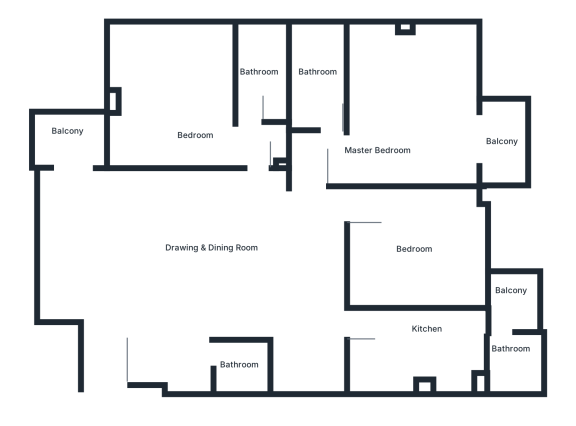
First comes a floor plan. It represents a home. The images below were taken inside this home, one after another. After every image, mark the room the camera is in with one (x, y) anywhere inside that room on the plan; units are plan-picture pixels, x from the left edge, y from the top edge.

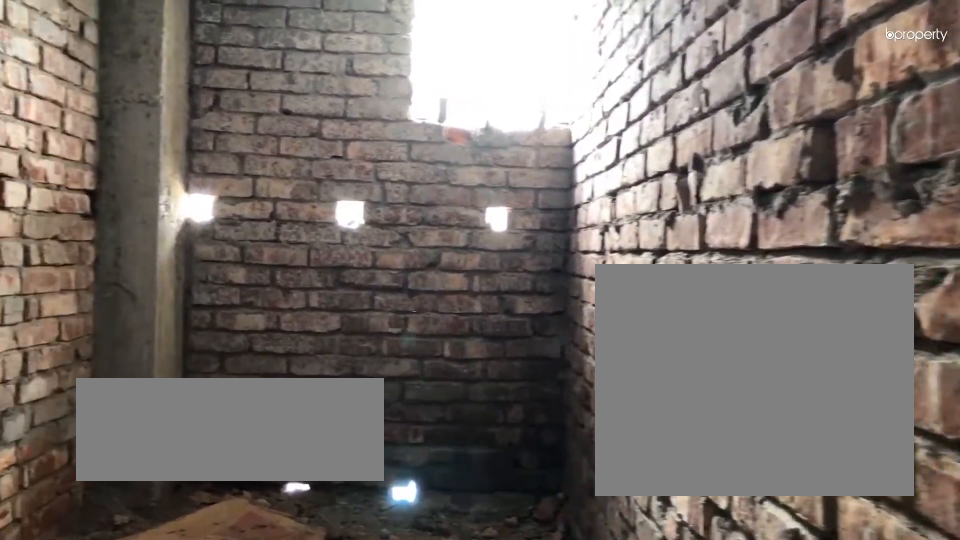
(311, 76)
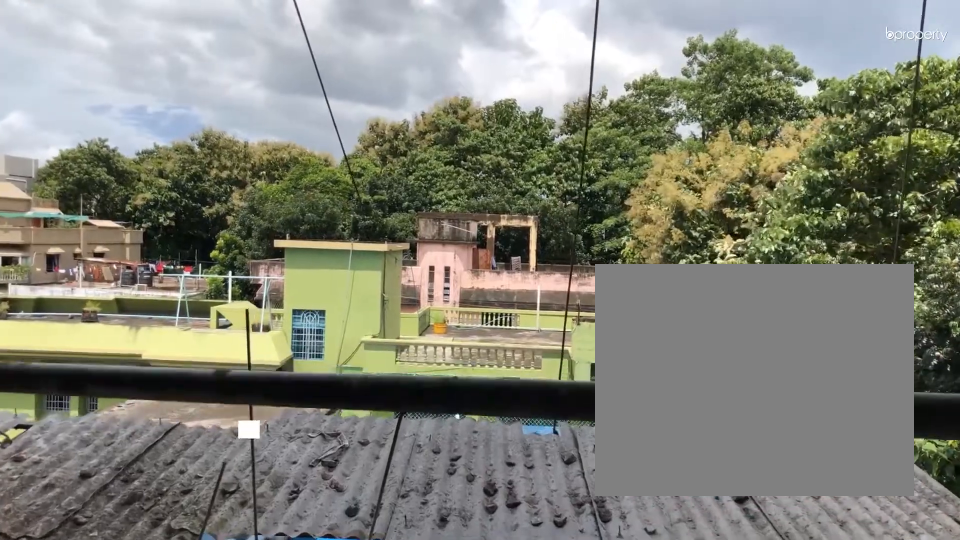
(506, 137)
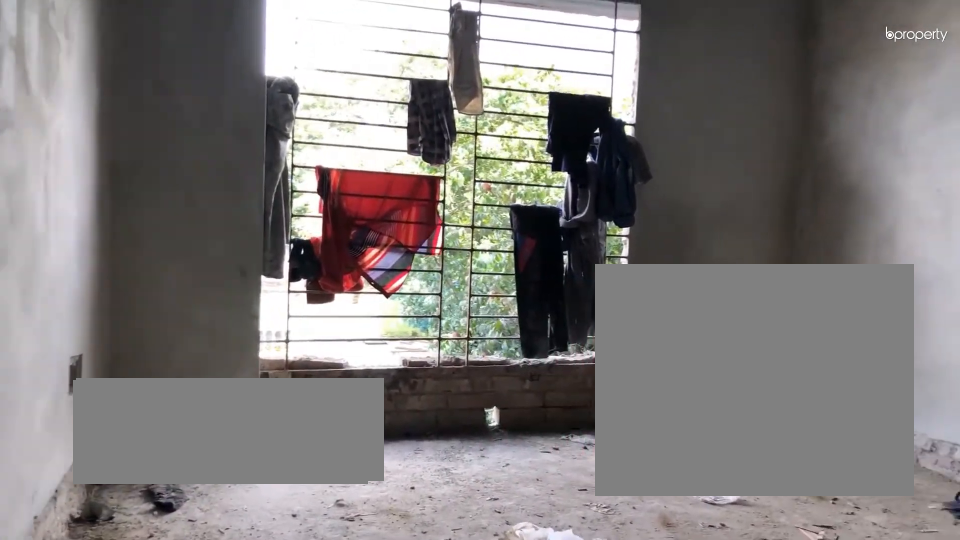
(414, 255)
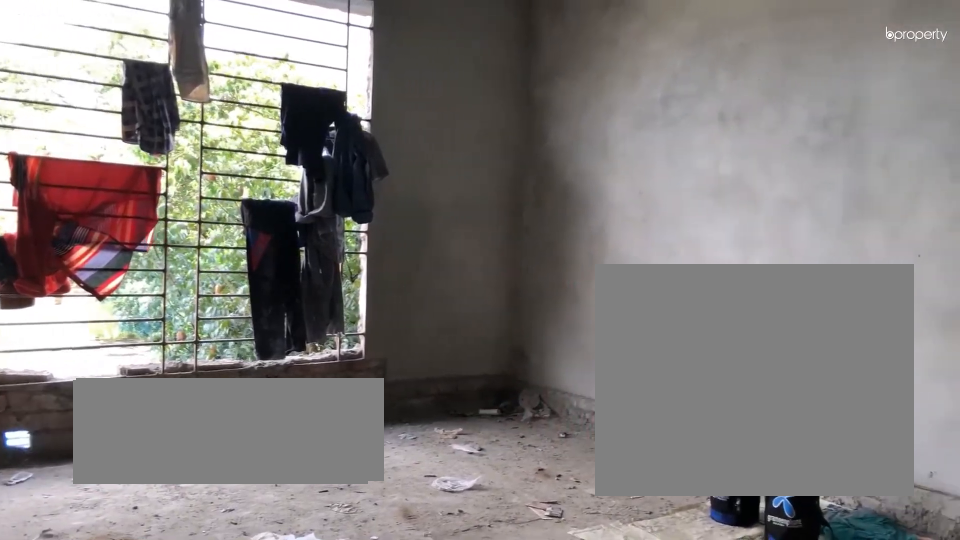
(414, 255)
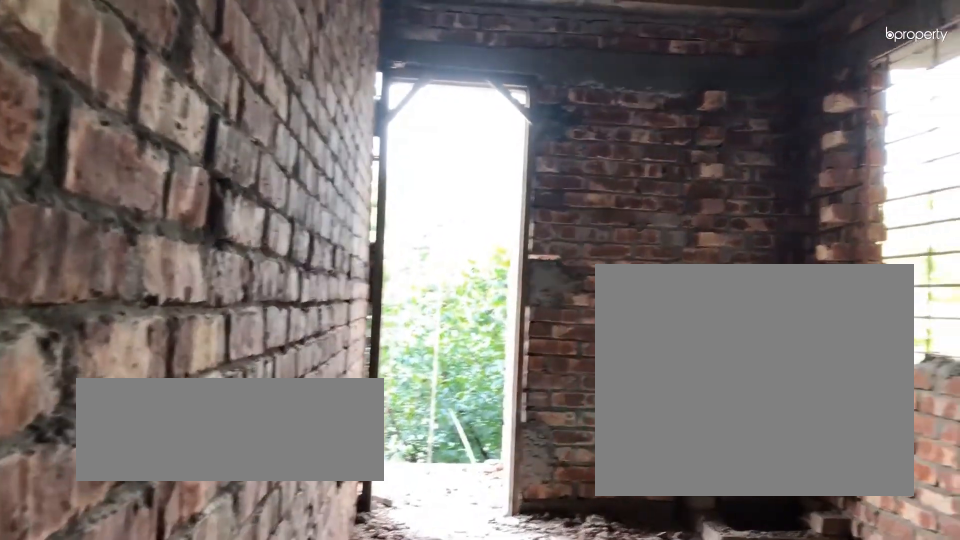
(432, 347)
